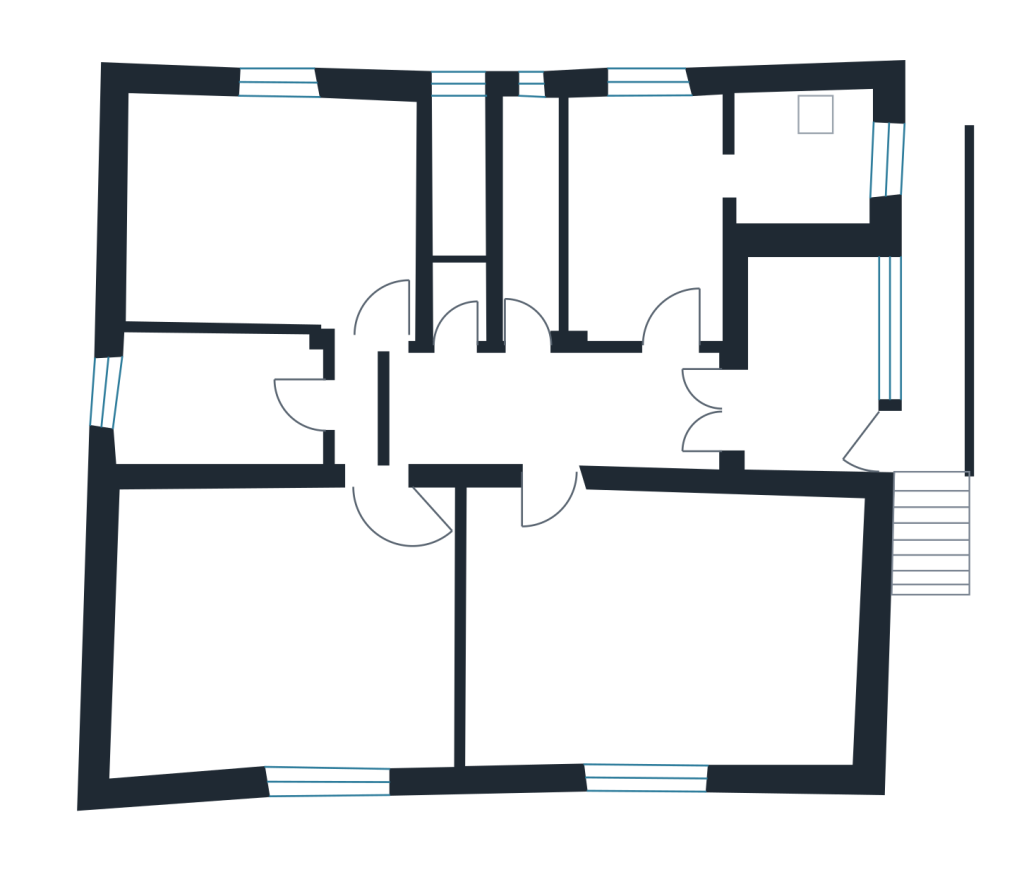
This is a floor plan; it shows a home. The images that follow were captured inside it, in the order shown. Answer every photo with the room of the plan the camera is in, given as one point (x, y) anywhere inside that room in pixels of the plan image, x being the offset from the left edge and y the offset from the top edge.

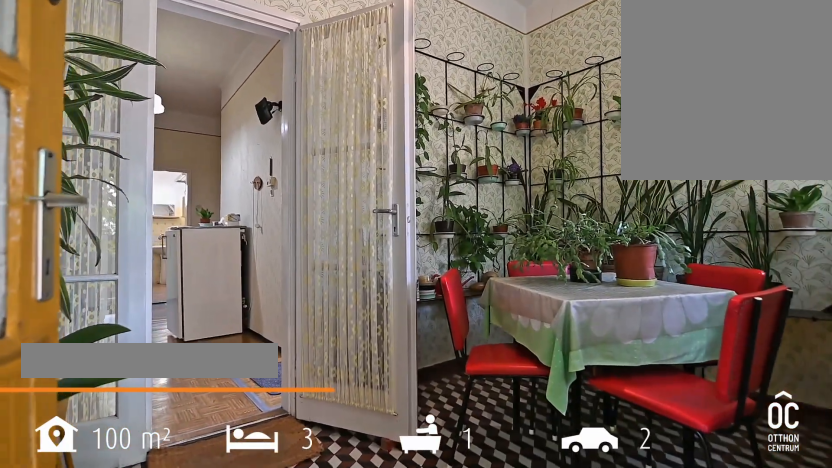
(813, 360)
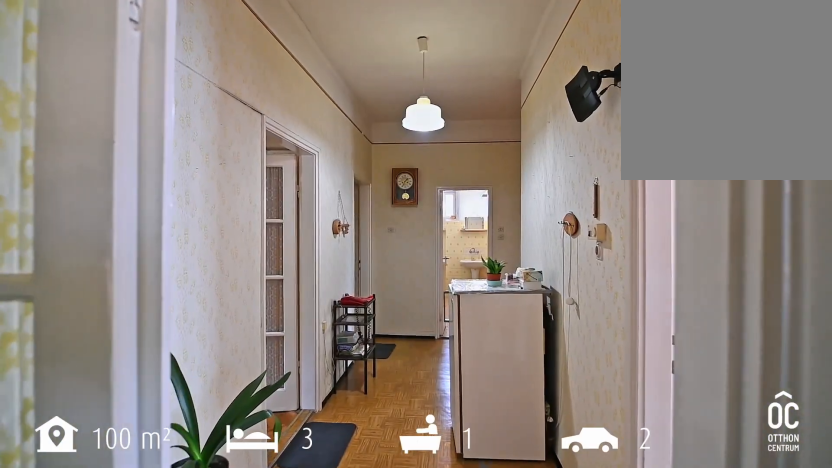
(813, 360)
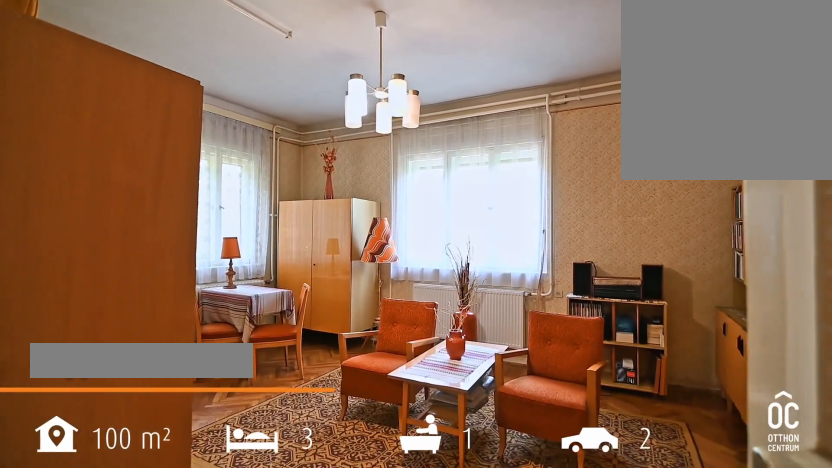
(672, 628)
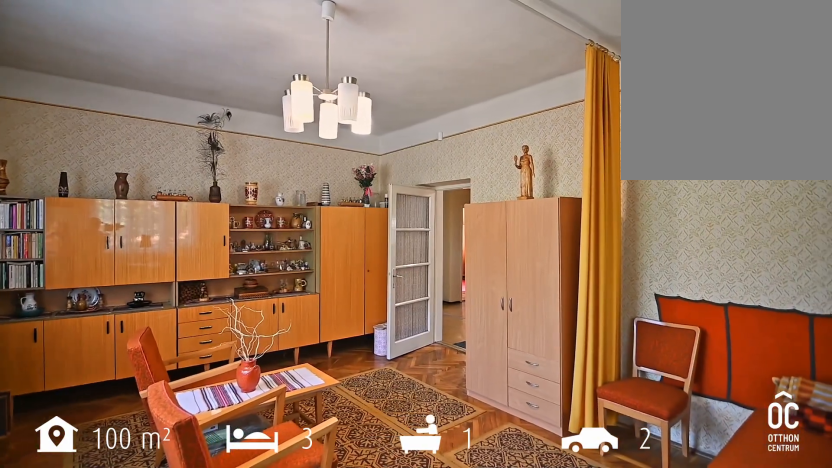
(672, 628)
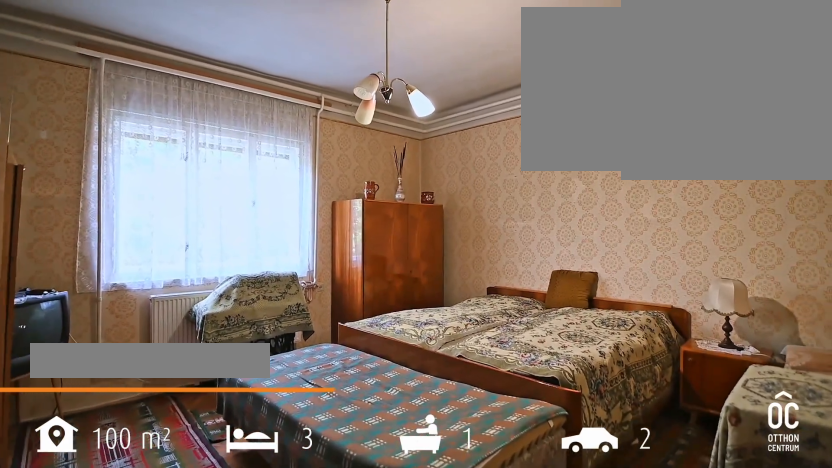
(276, 628)
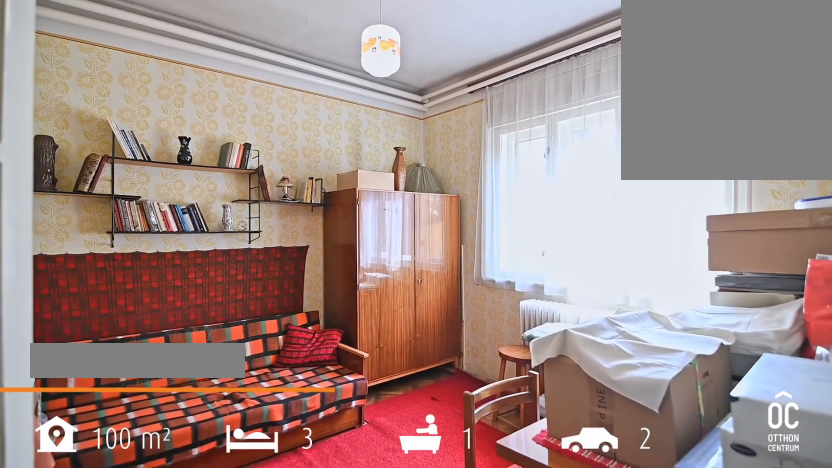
(272, 202)
